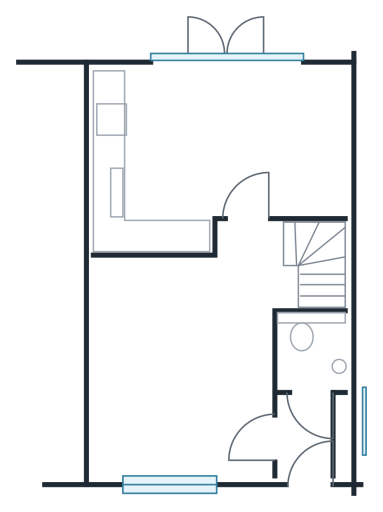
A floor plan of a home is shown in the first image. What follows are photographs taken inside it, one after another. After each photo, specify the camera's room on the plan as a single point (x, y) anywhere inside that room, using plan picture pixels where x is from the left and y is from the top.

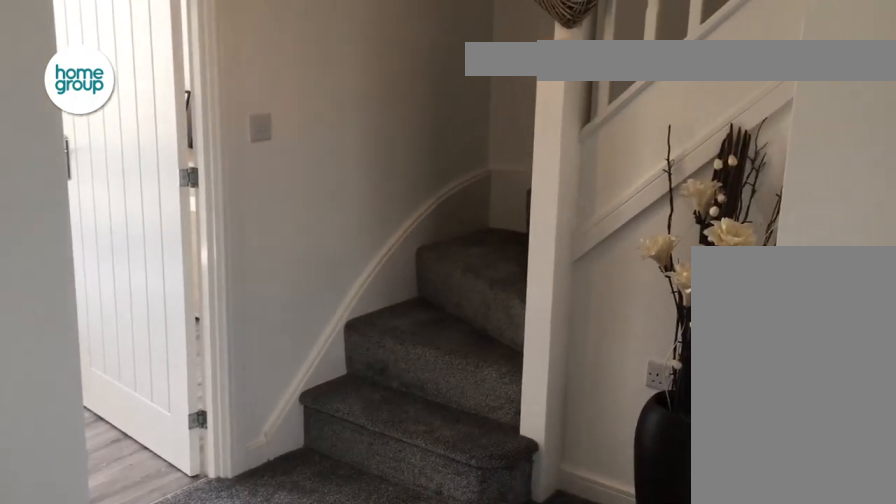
(183, 356)
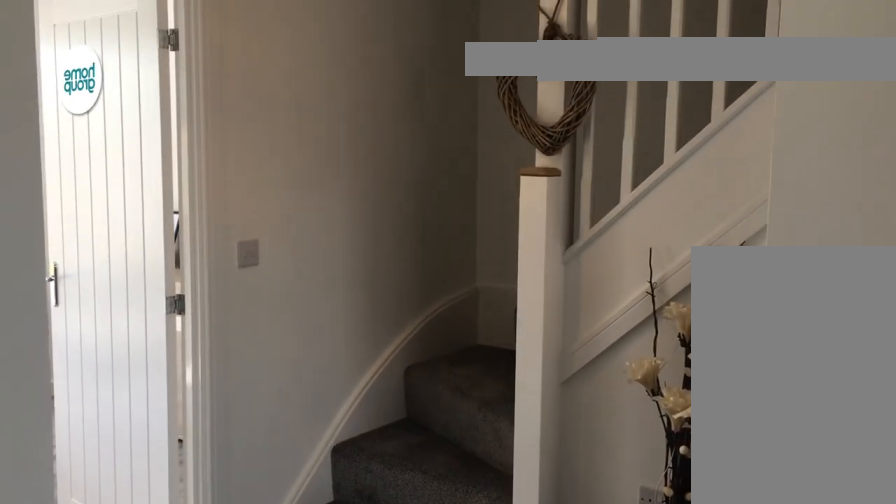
(183, 356)
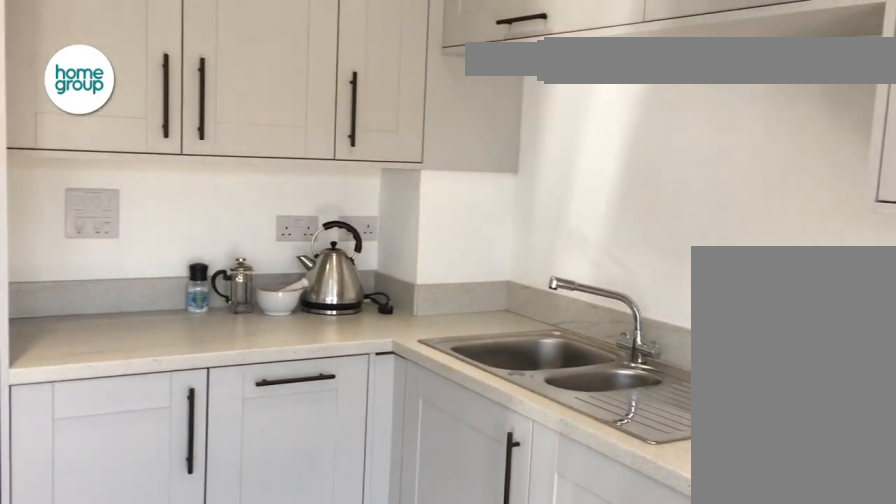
(220, 150)
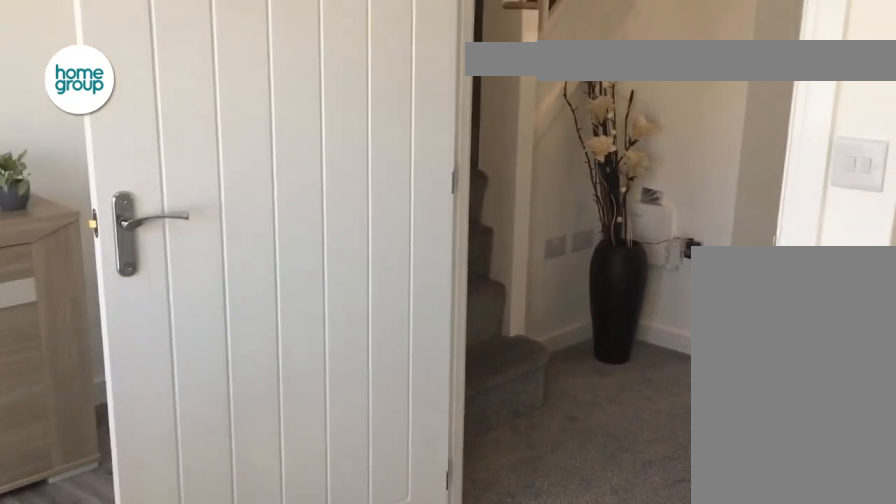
(220, 150)
